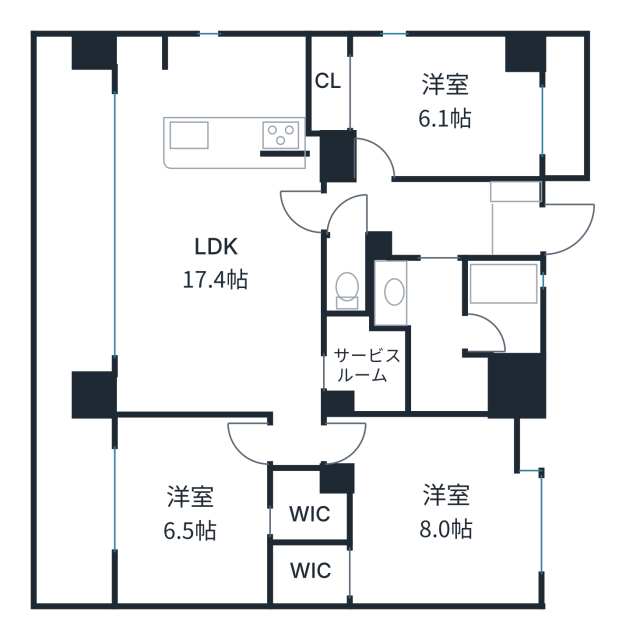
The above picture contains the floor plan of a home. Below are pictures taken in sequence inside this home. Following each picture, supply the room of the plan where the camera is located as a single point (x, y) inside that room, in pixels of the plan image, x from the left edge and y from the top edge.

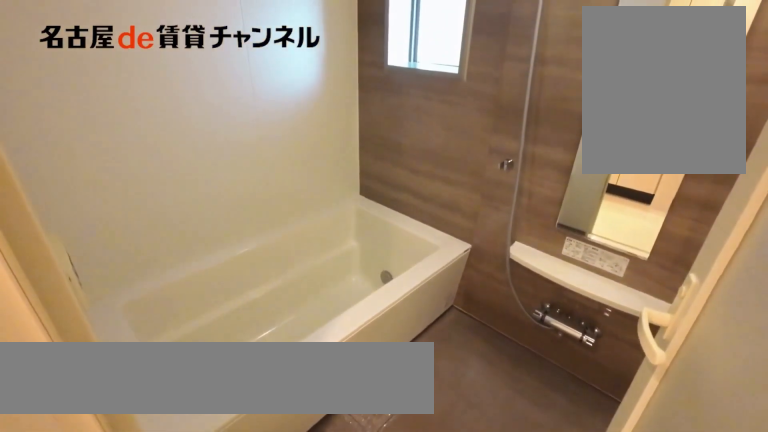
(501, 306)
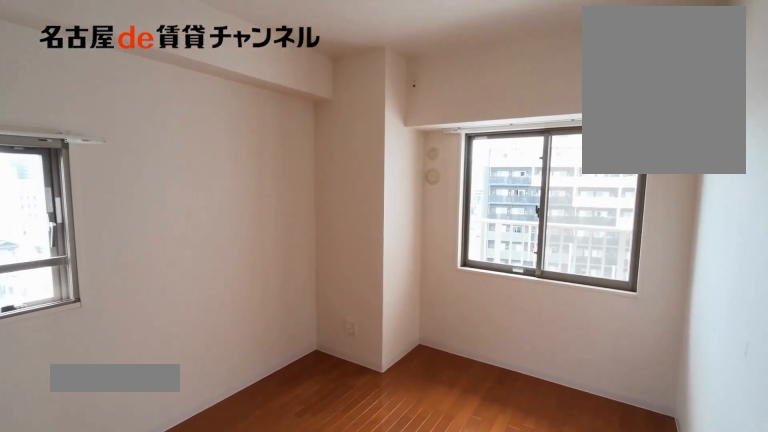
(424, 106)
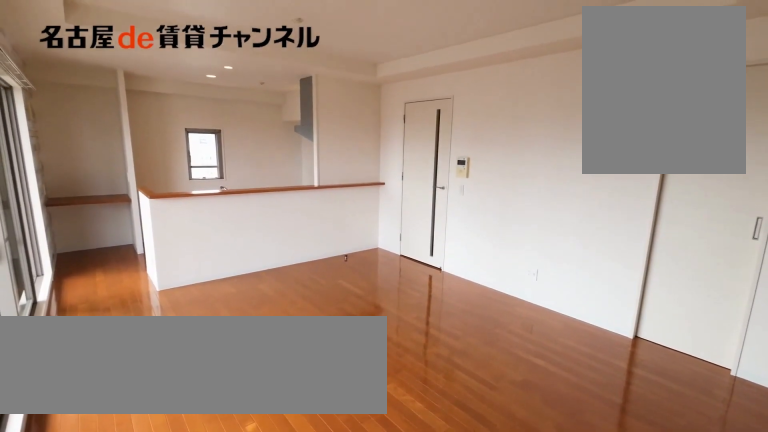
(215, 224)
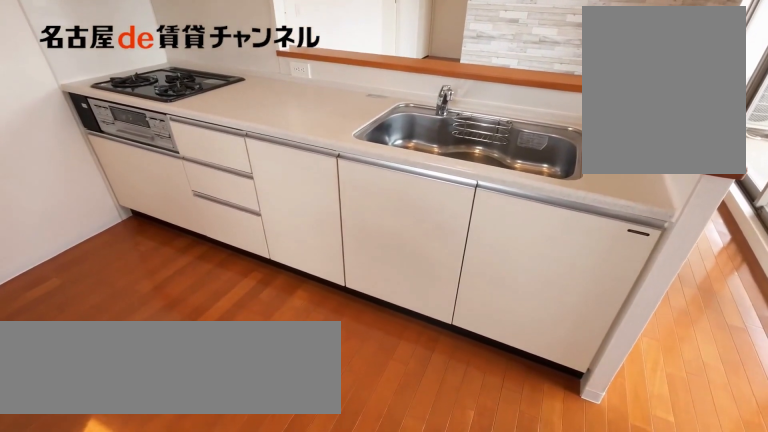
(215, 224)
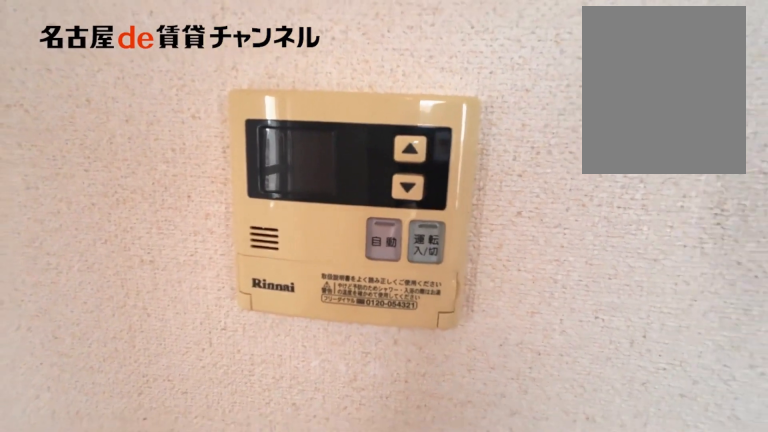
(215, 224)
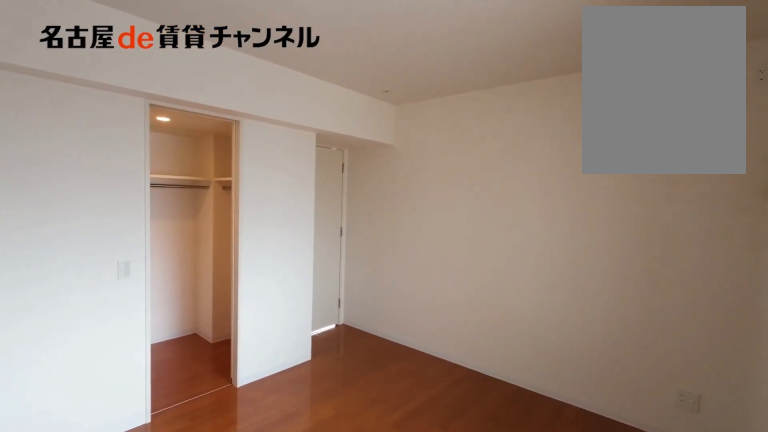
(418, 506)
